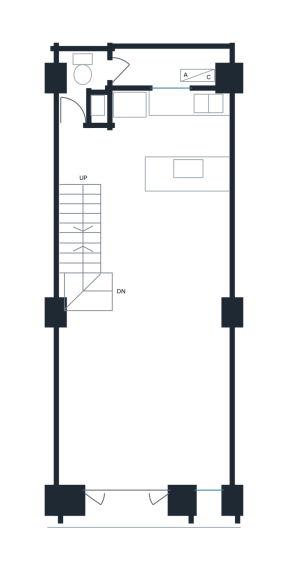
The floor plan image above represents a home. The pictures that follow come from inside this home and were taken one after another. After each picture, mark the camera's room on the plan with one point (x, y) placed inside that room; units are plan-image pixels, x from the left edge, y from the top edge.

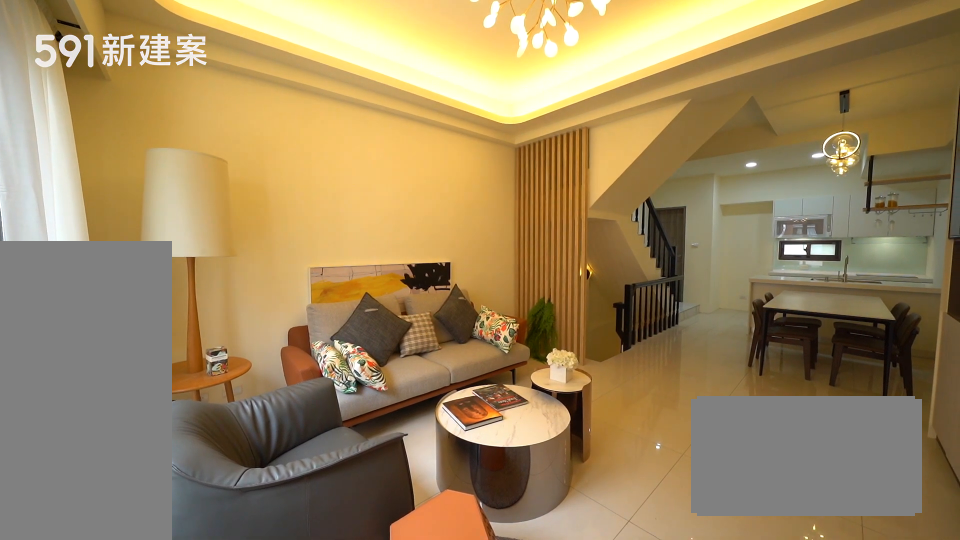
(145, 401)
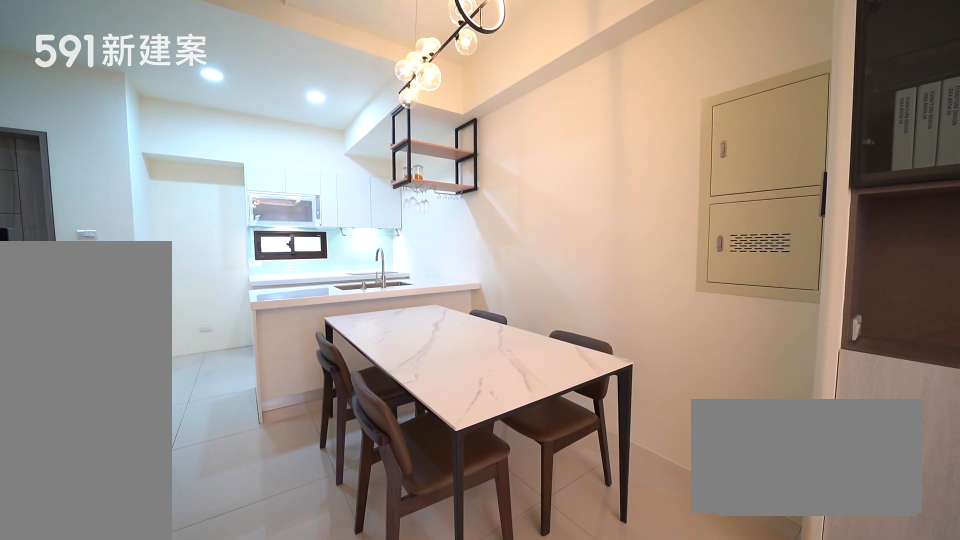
(181, 255)
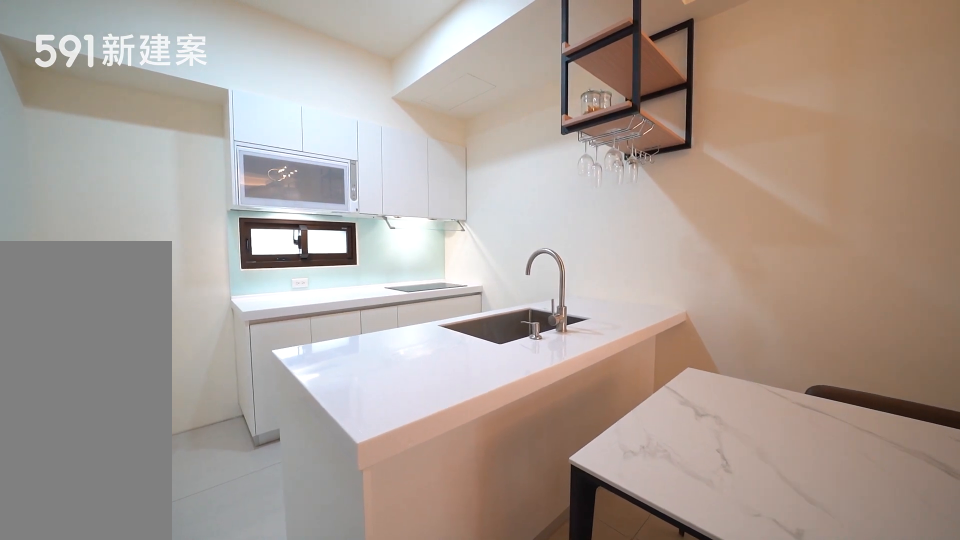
(172, 146)
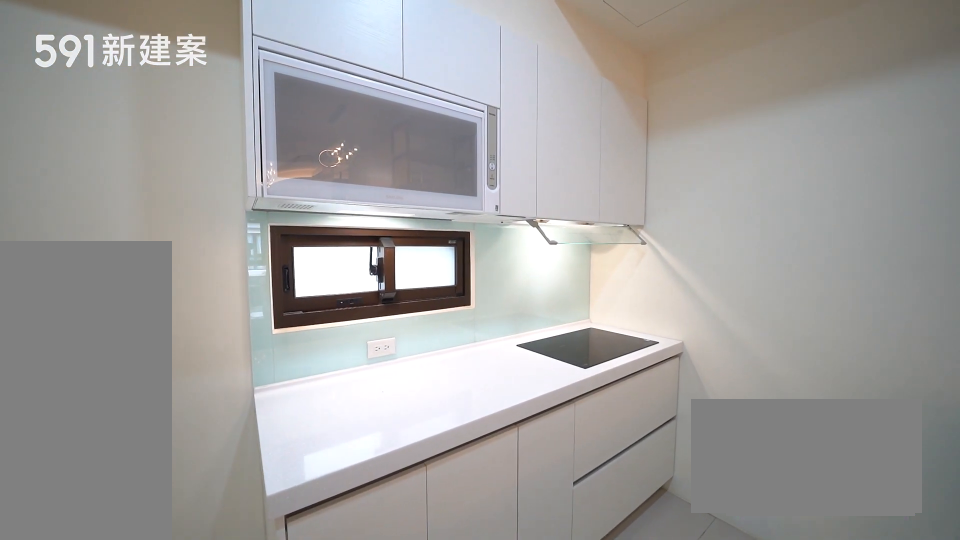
(172, 146)
